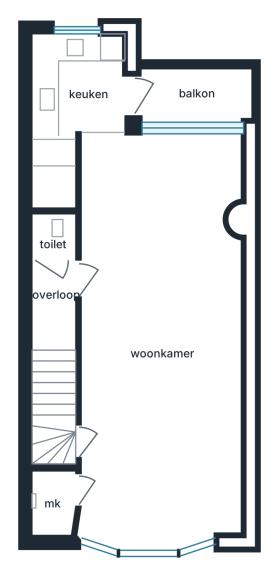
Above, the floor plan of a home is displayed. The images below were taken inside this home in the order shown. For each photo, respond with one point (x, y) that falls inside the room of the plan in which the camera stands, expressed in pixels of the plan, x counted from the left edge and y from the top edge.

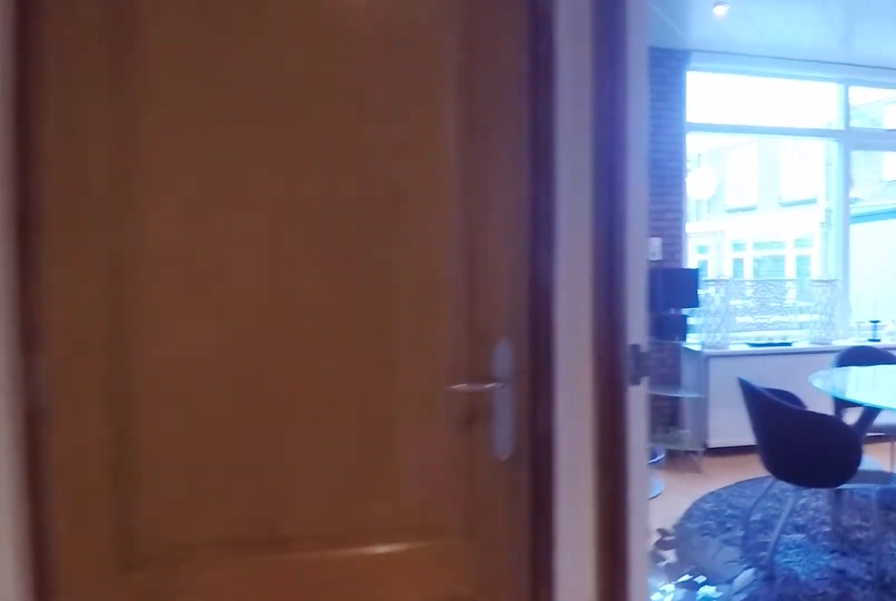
(53, 305)
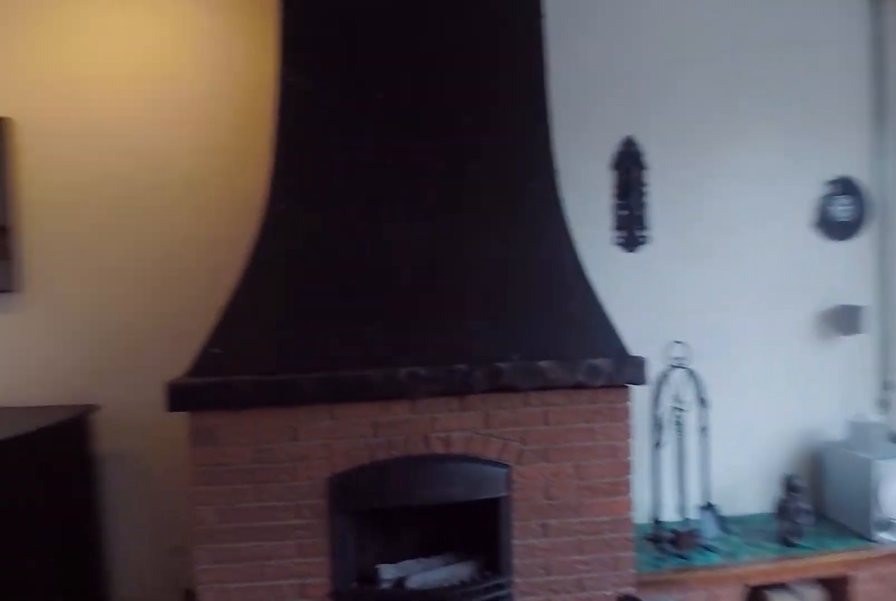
(154, 343)
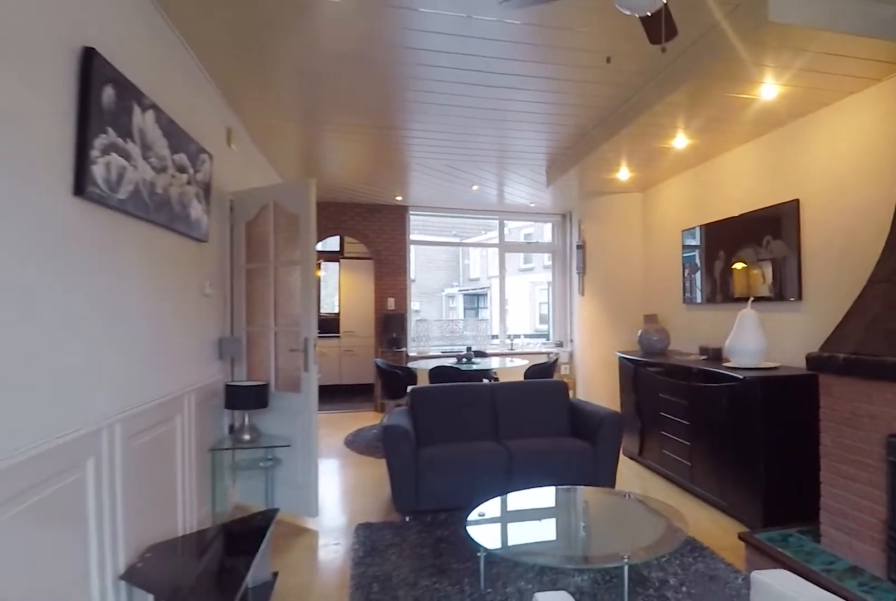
(154, 343)
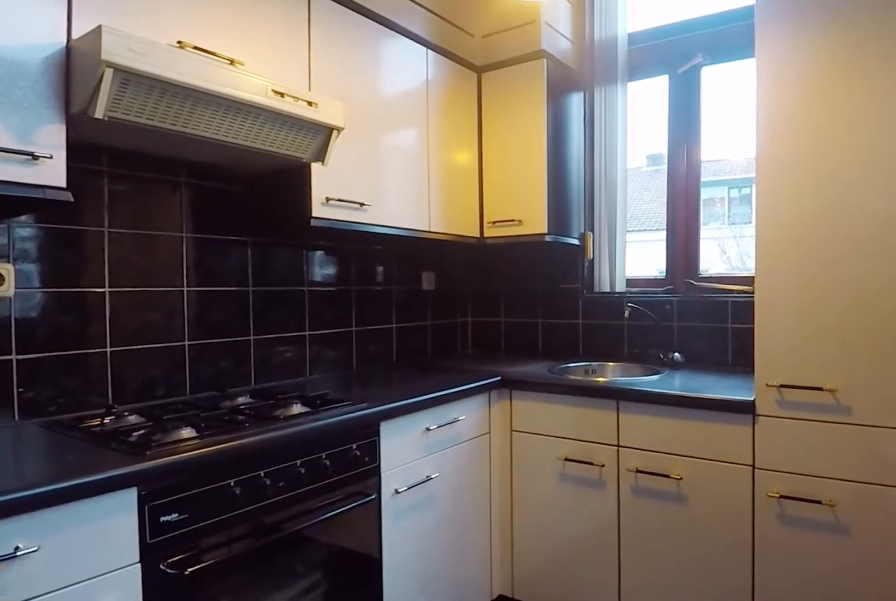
(72, 106)
